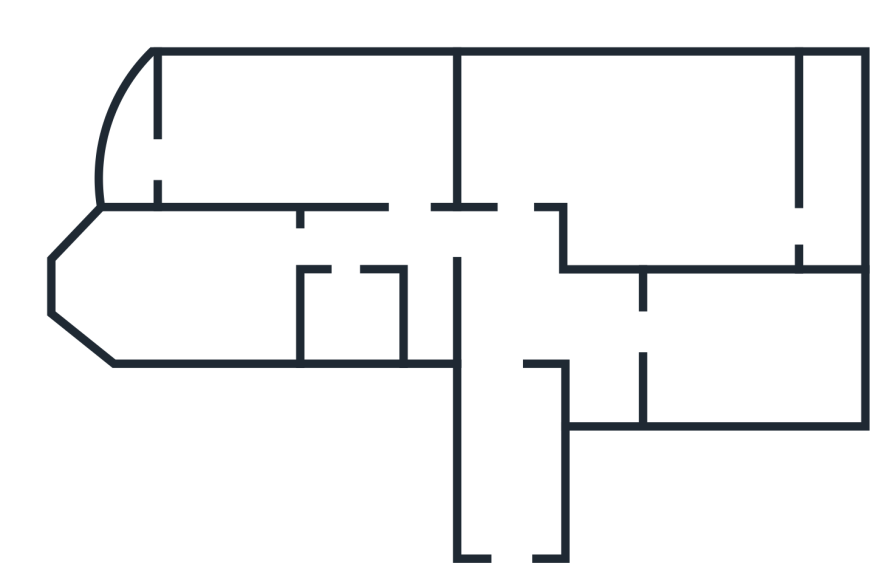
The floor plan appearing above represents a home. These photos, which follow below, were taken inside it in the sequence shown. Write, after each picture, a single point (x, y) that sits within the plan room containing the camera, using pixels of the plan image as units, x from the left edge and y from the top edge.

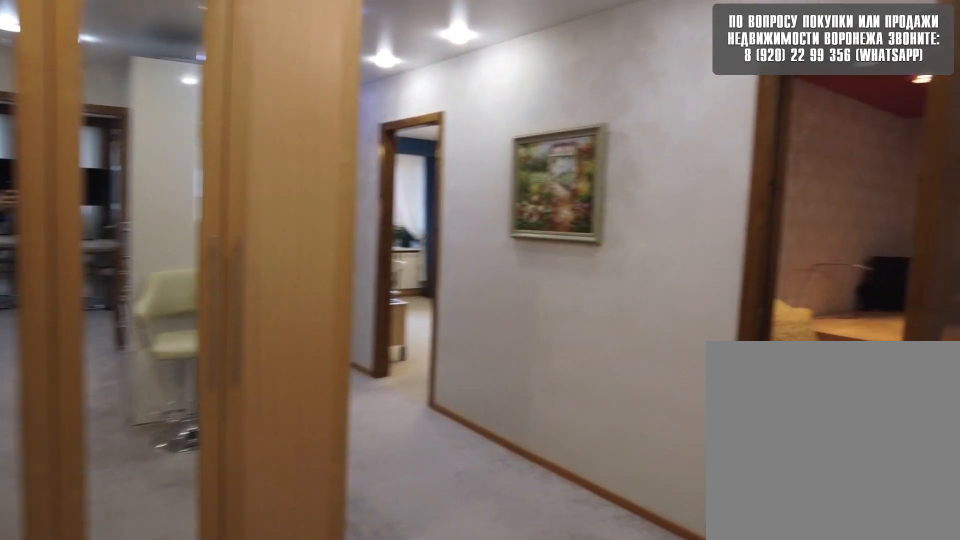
(526, 320)
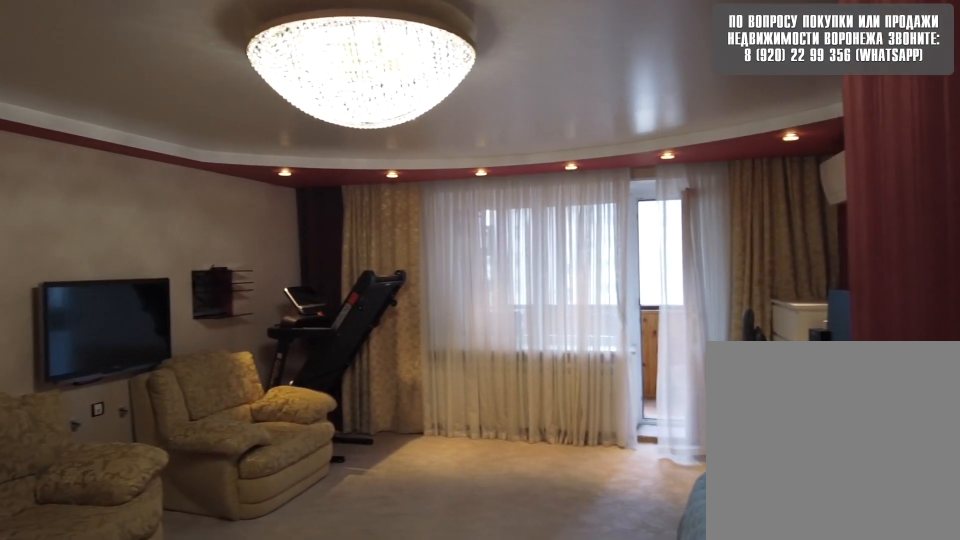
(583, 145)
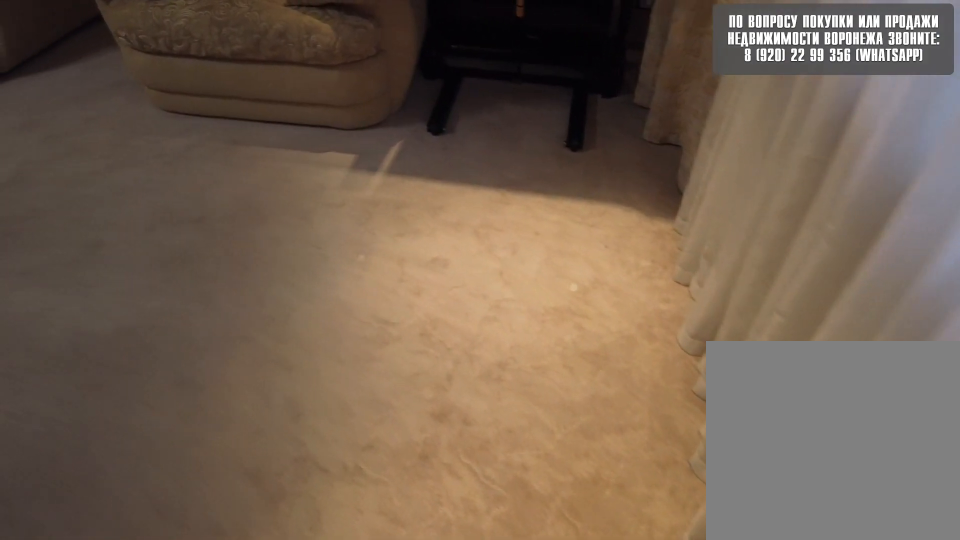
(583, 145)
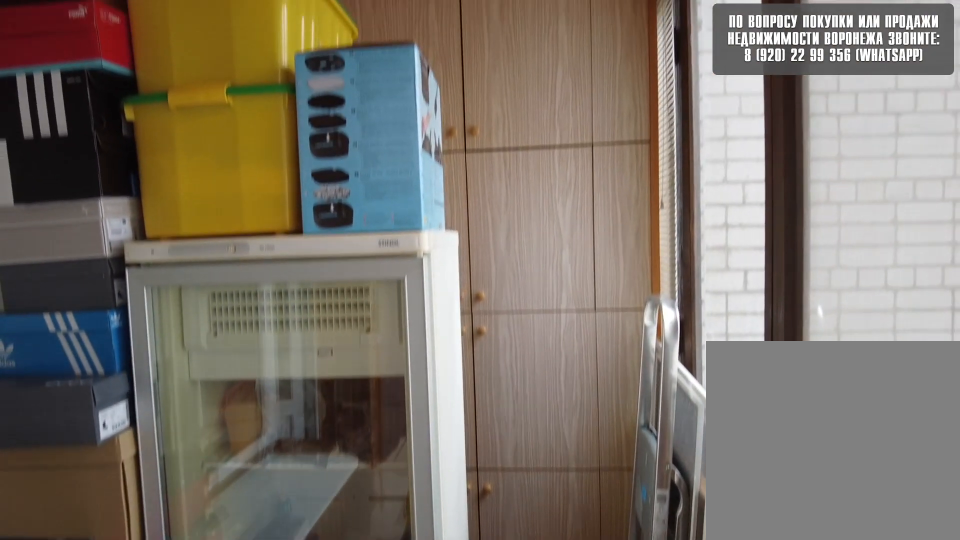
(850, 218)
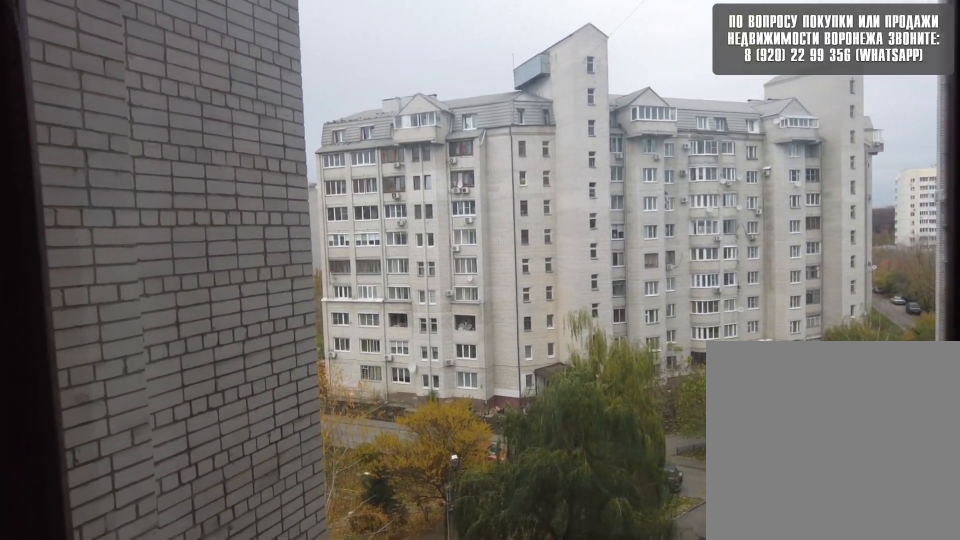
(850, 218)
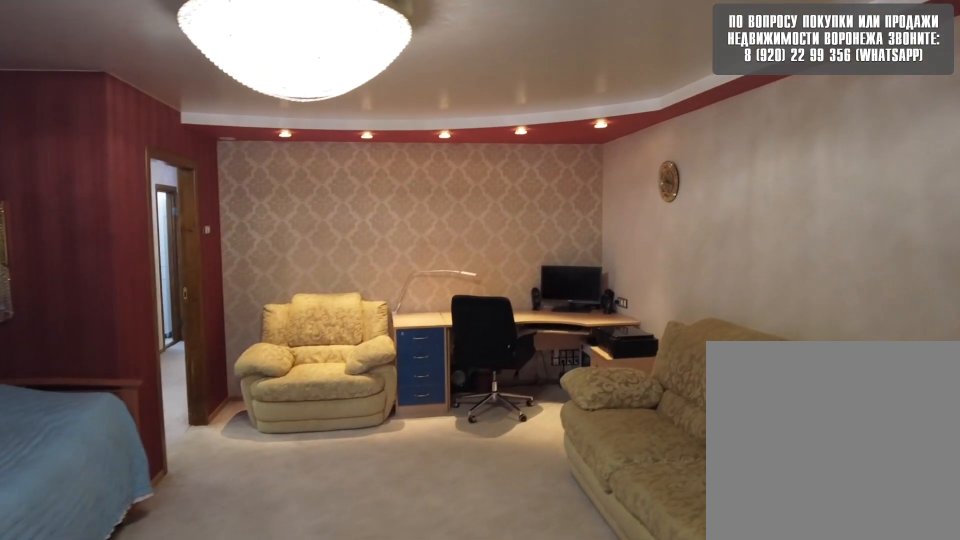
(707, 212)
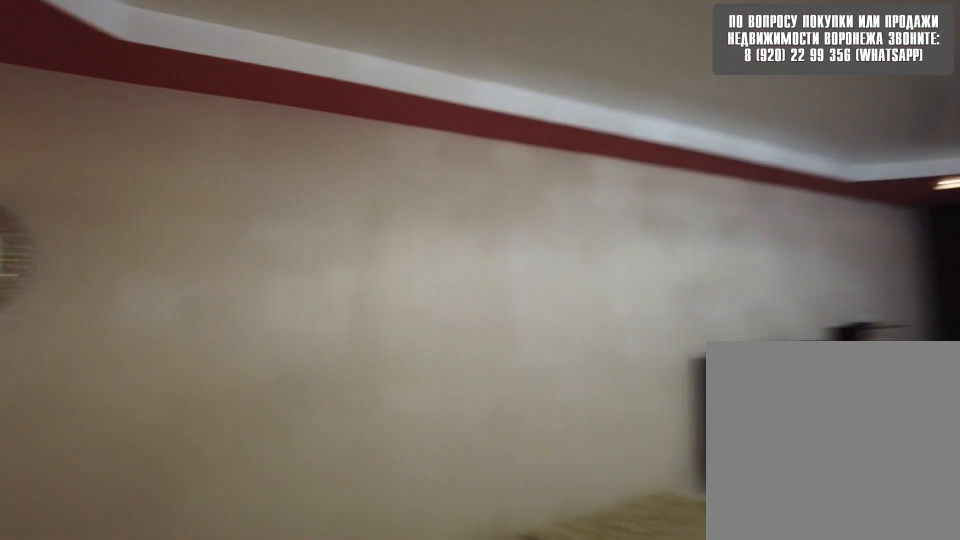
(513, 170)
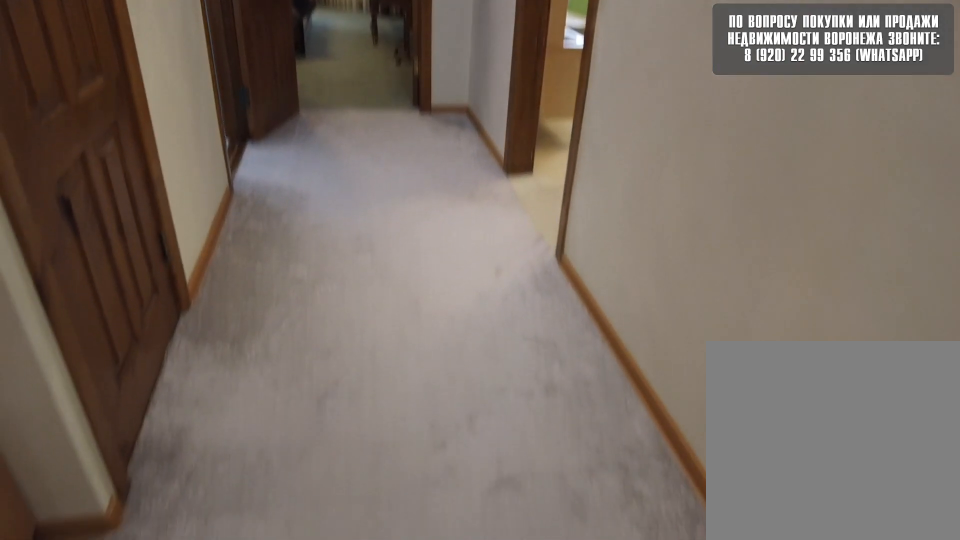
(512, 251)
